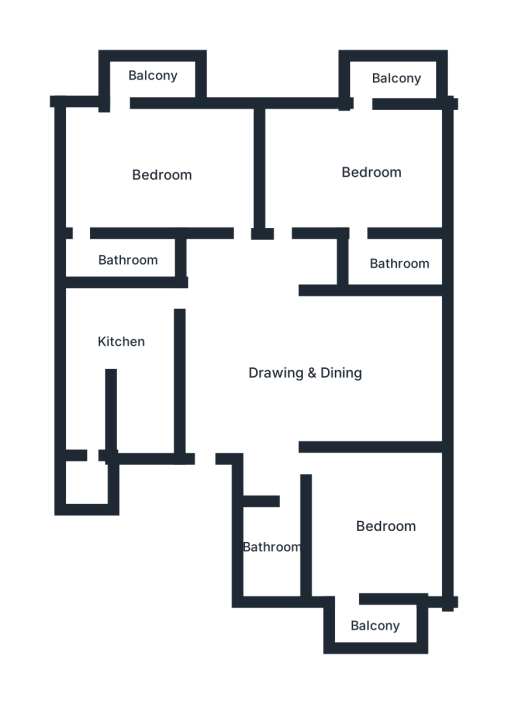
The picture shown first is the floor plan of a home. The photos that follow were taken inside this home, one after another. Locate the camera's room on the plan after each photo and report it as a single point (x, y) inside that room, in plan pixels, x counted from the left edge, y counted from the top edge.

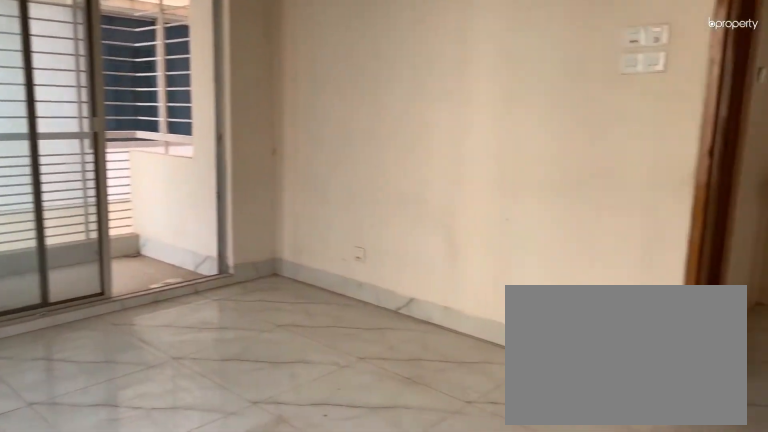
(375, 536)
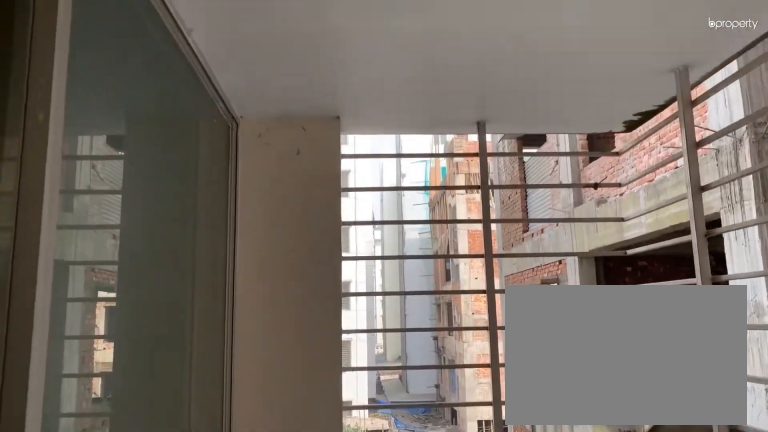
(385, 626)
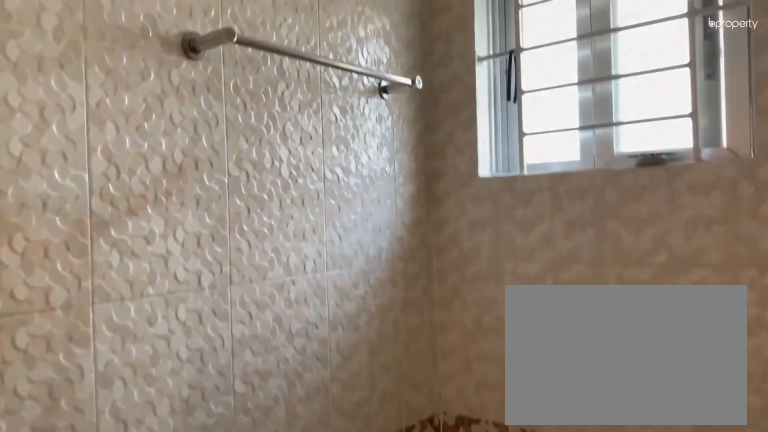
(397, 263)
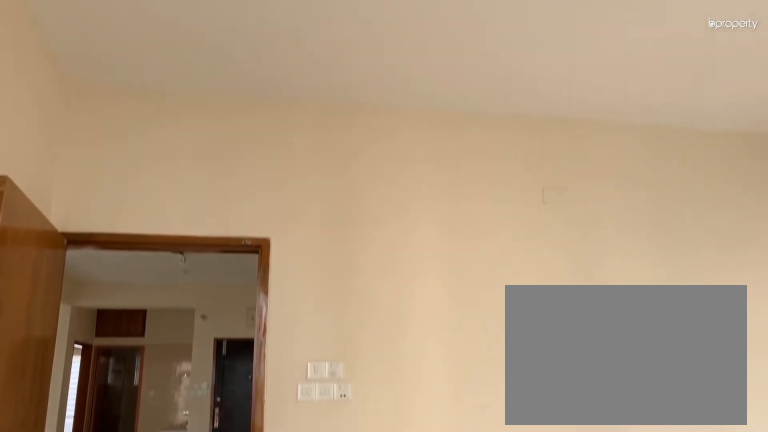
(161, 160)
